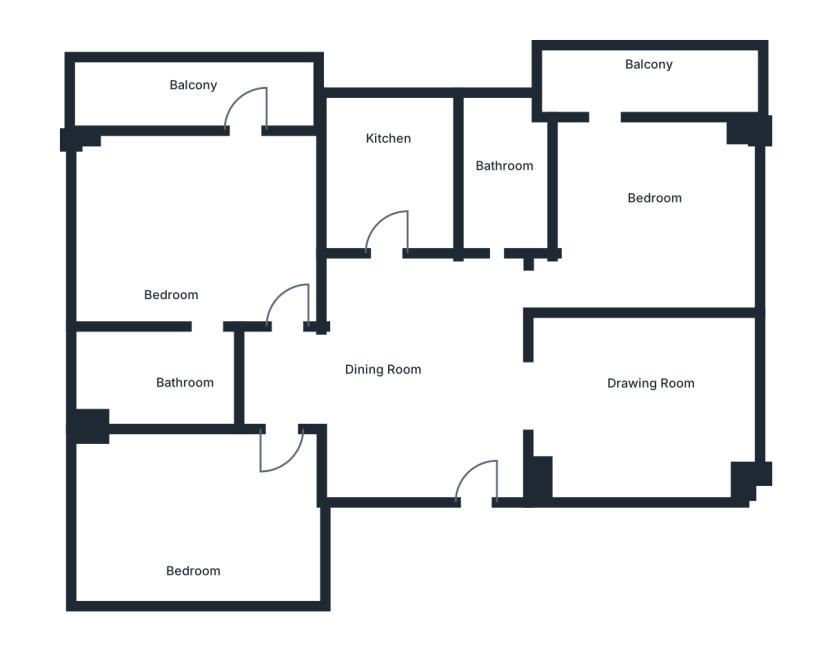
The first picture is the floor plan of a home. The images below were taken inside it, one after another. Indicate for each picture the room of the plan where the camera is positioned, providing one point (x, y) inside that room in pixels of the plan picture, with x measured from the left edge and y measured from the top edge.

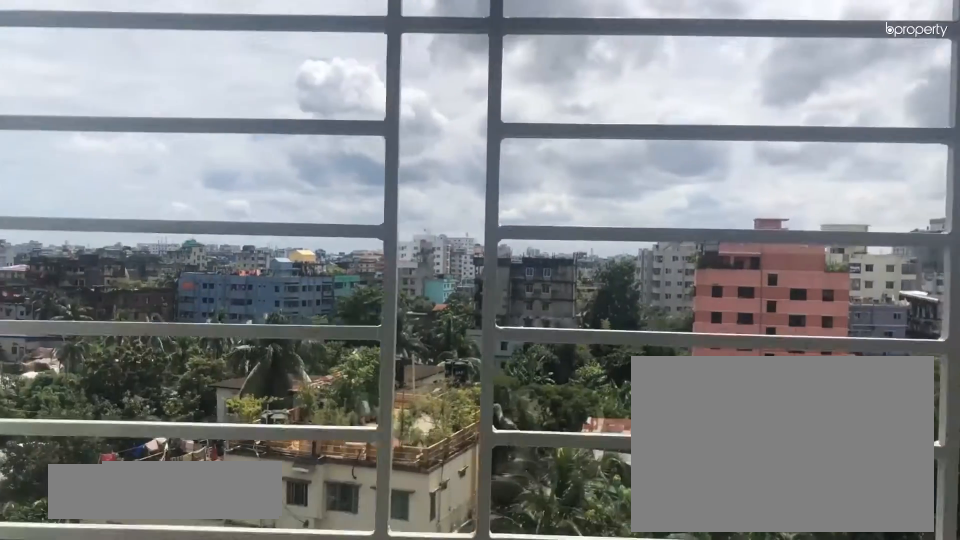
(658, 72)
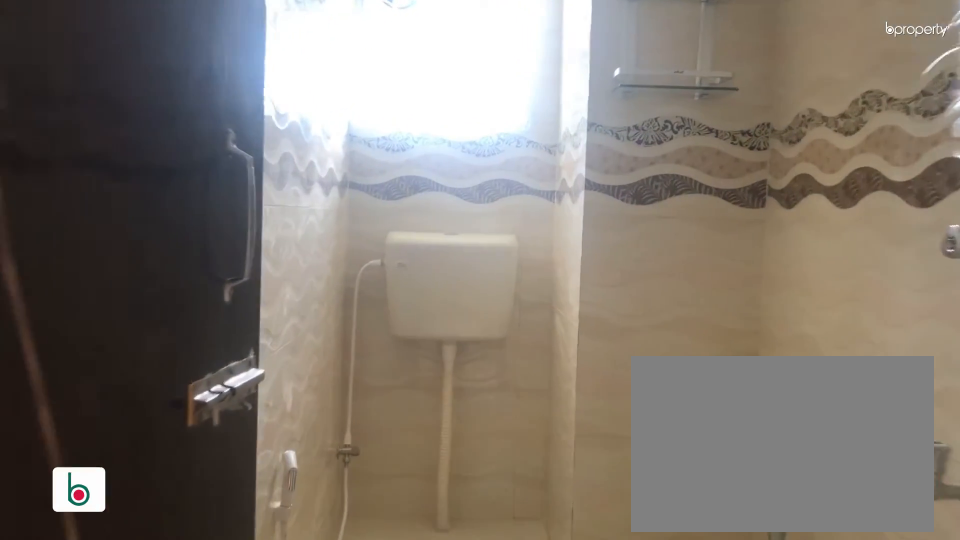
(507, 184)
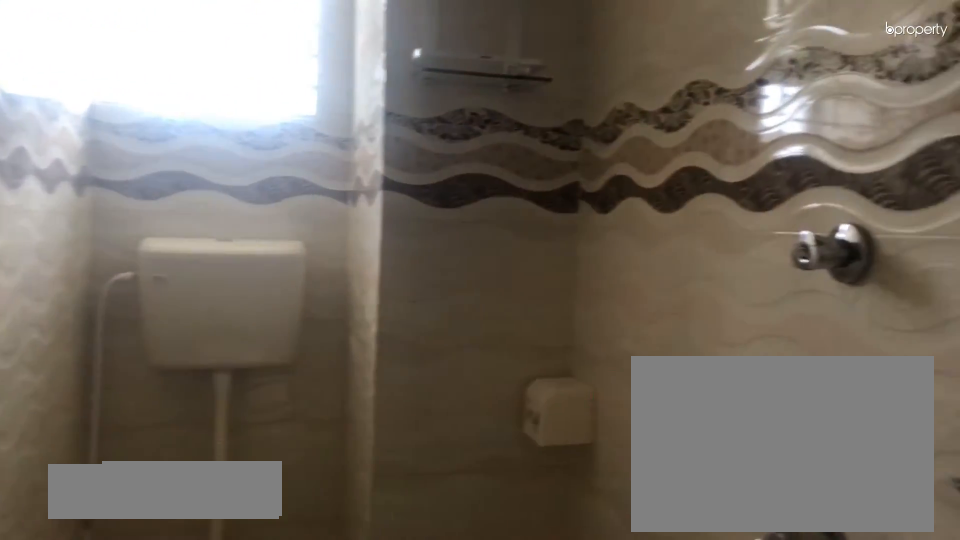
(507, 184)
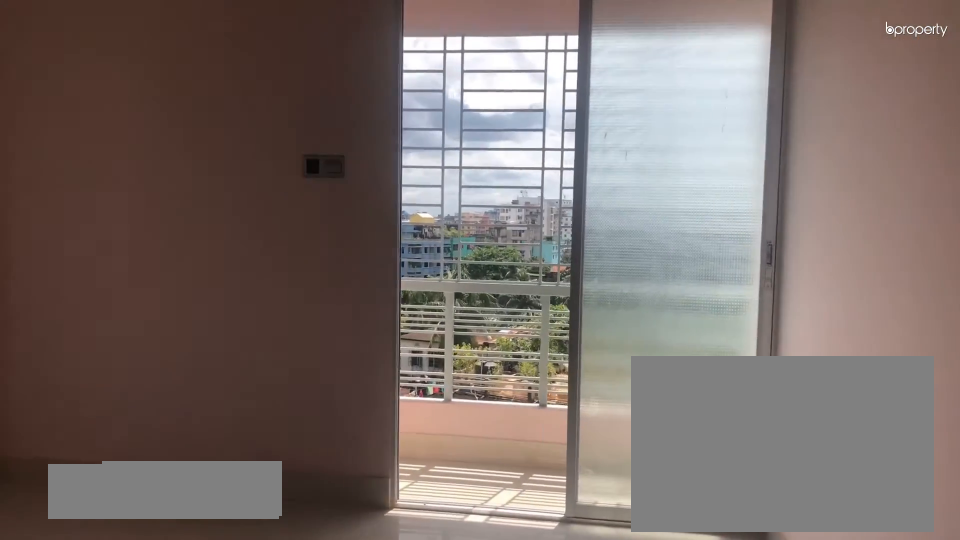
(177, 238)
